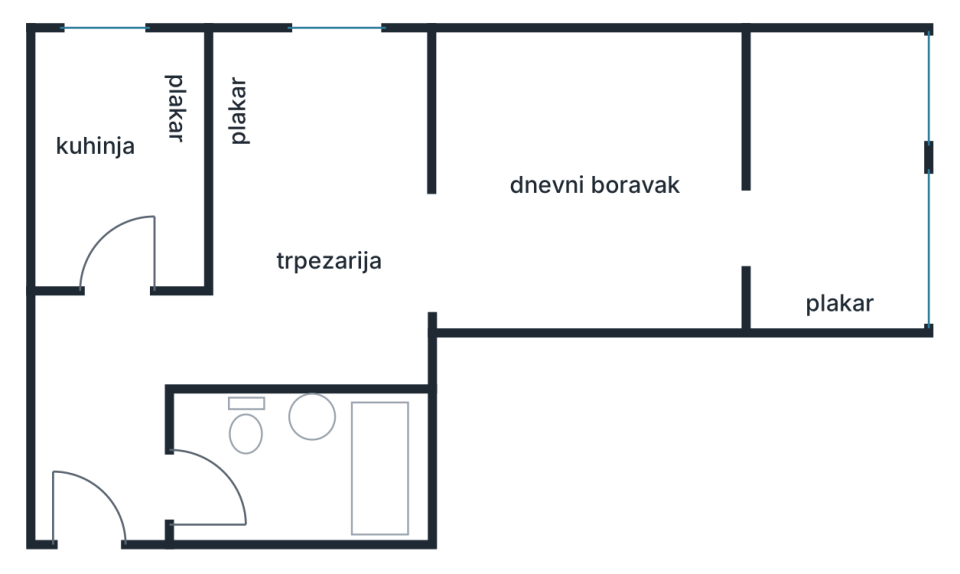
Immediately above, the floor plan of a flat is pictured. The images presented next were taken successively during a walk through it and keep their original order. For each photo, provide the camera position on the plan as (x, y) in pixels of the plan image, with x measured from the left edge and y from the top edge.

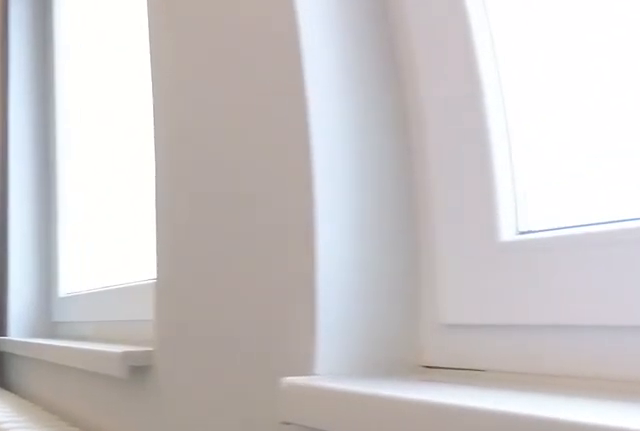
(856, 235)
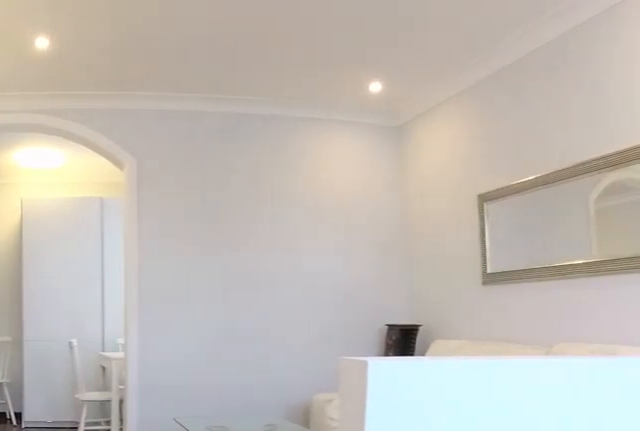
(880, 216)
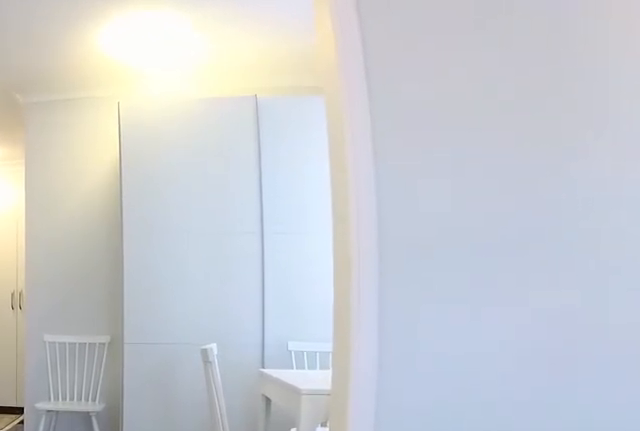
(614, 236)
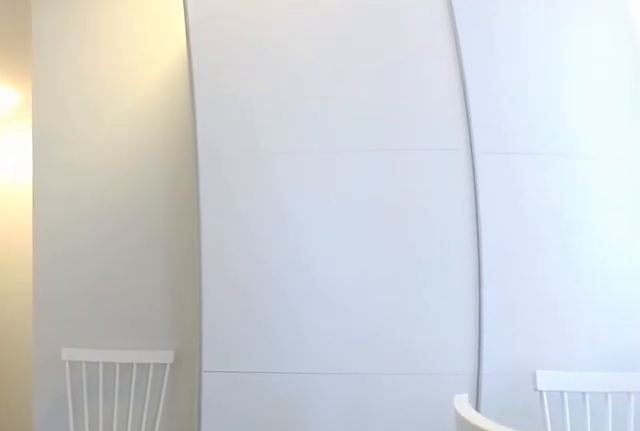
(472, 254)
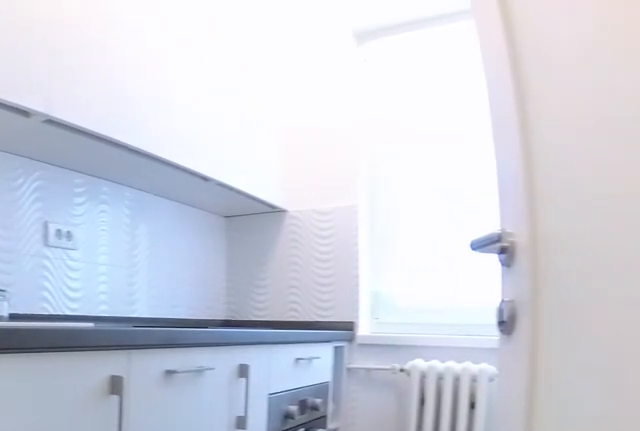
(128, 341)
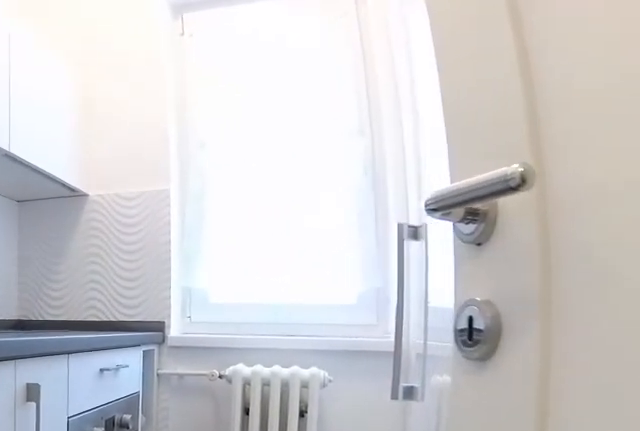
(120, 314)
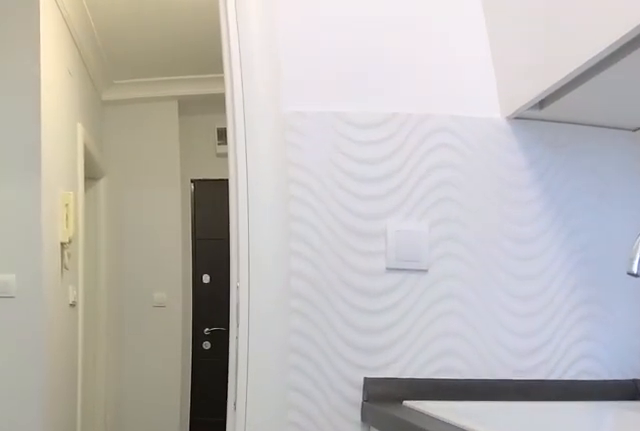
(121, 151)
